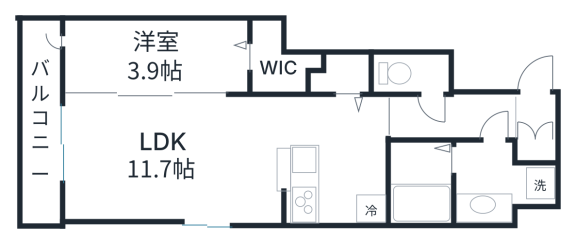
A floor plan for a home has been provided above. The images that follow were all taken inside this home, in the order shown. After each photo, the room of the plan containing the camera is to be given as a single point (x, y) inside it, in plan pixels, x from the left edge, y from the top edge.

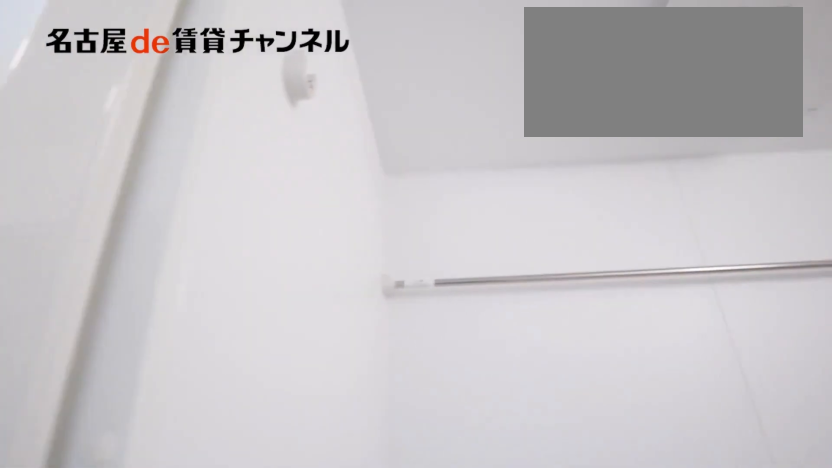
(420, 184)
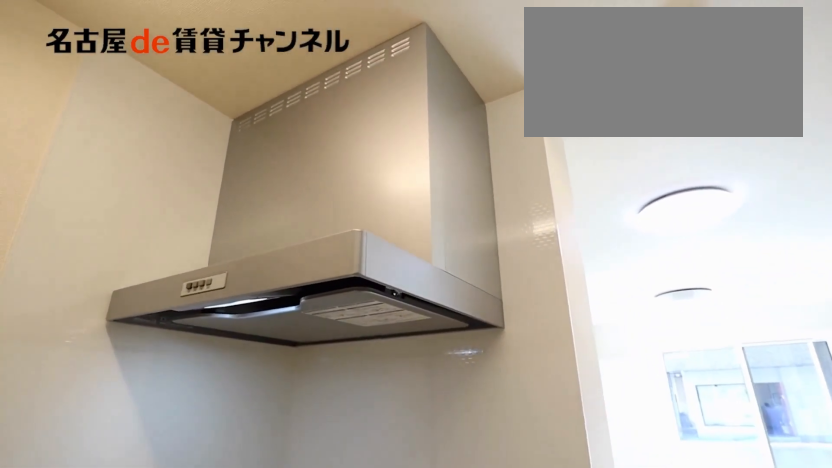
(339, 161)
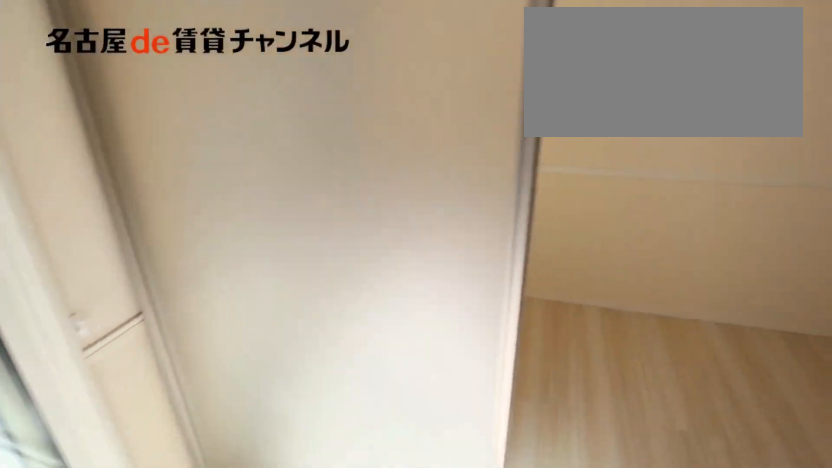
(156, 57)
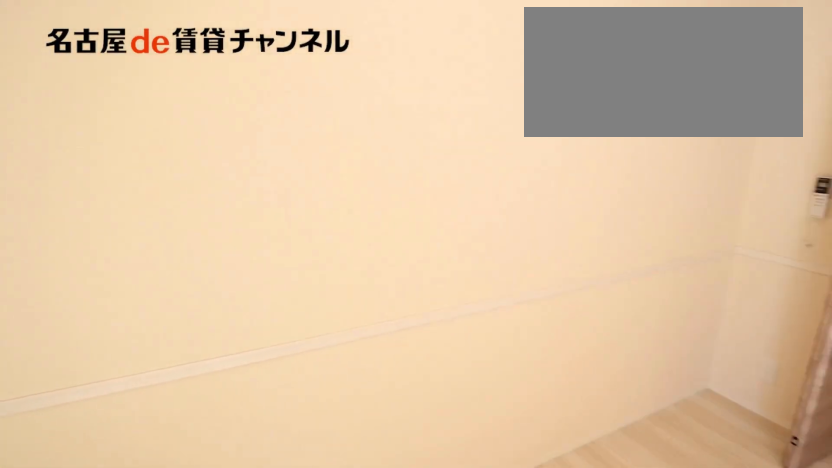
(156, 57)
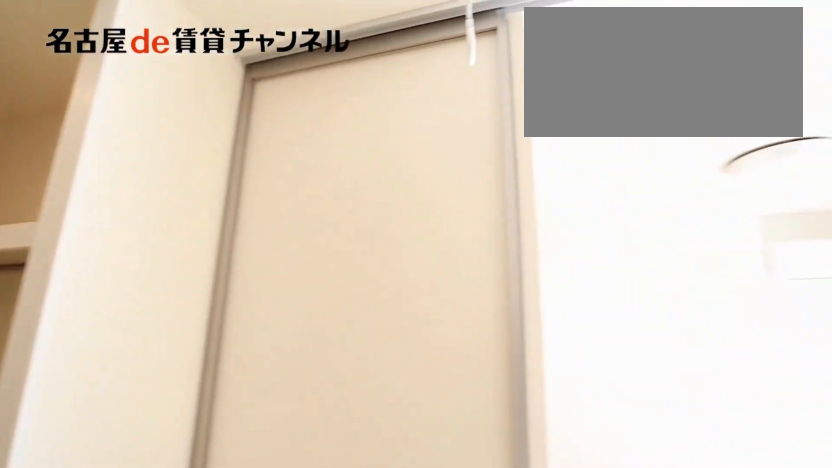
(156, 57)
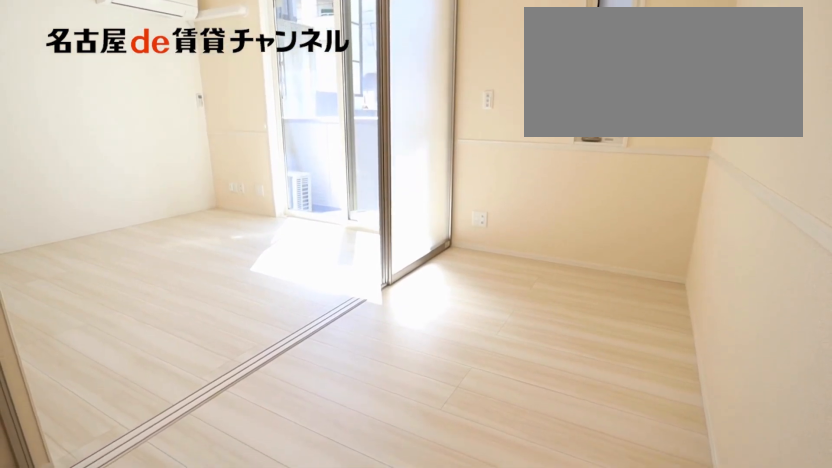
(156, 57)
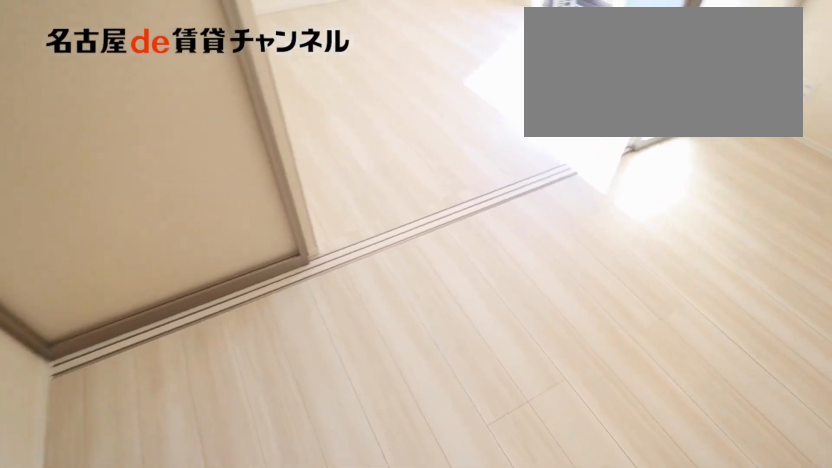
(156, 57)
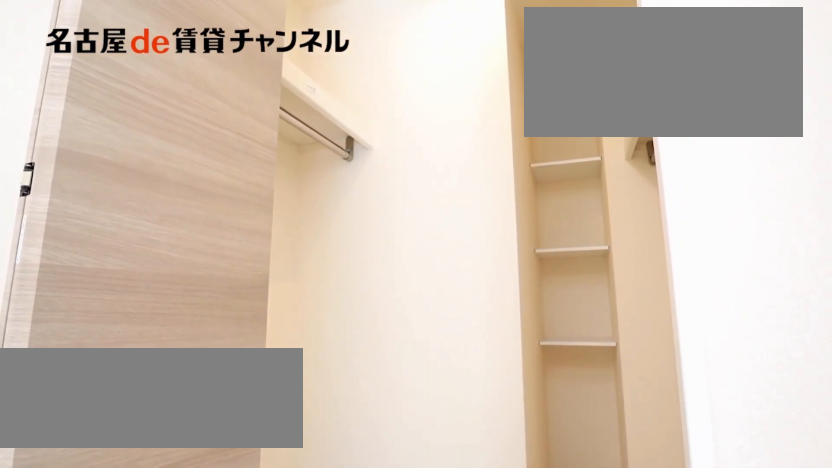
(277, 63)
